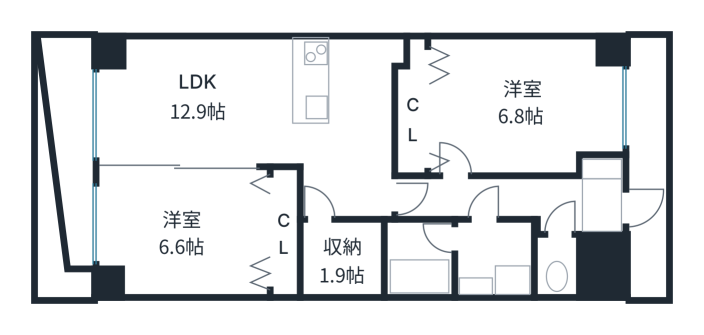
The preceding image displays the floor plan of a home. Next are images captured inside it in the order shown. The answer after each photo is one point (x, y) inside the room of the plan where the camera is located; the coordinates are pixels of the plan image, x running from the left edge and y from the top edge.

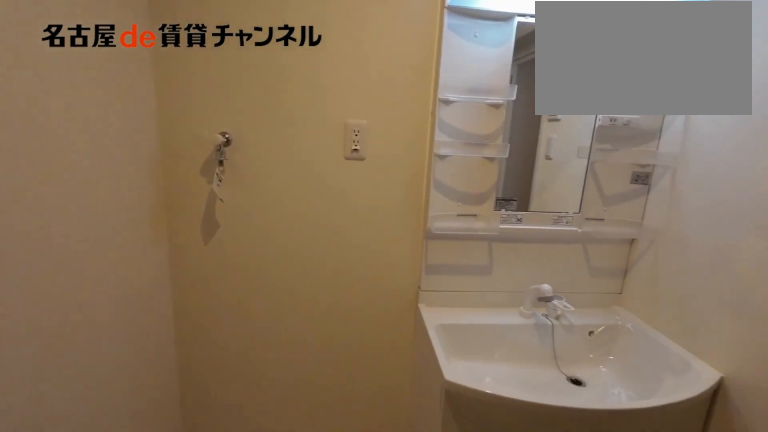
(495, 258)
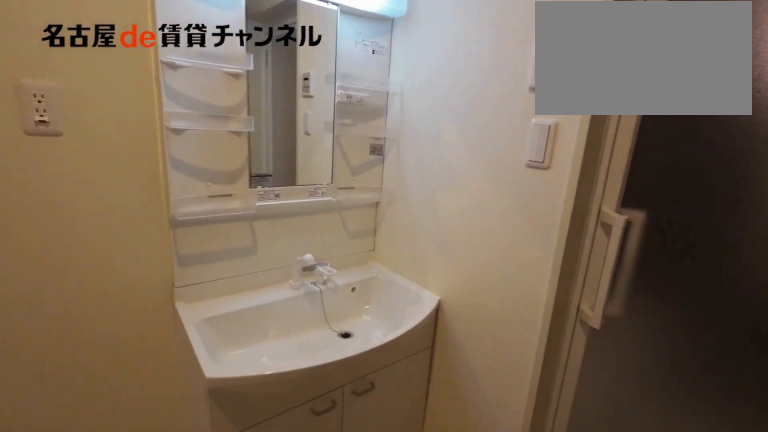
(495, 258)
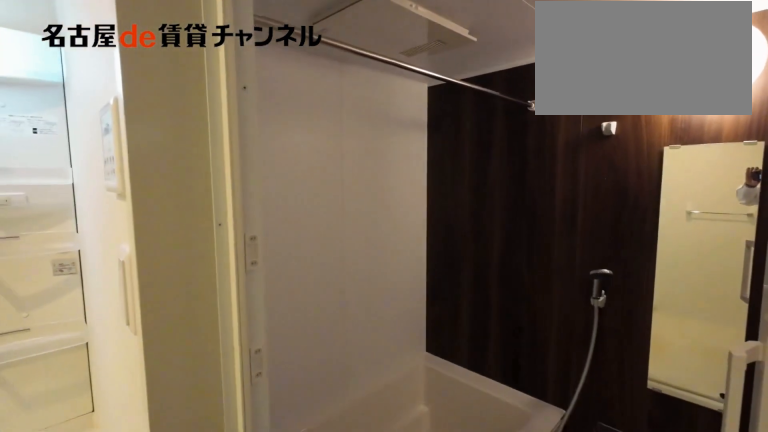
(418, 258)
